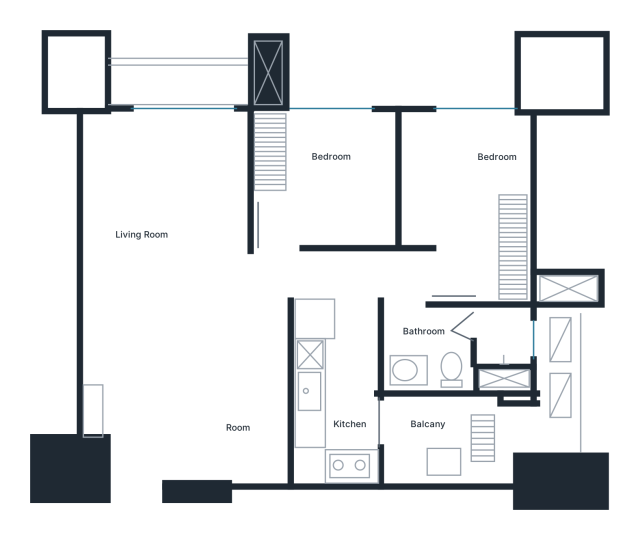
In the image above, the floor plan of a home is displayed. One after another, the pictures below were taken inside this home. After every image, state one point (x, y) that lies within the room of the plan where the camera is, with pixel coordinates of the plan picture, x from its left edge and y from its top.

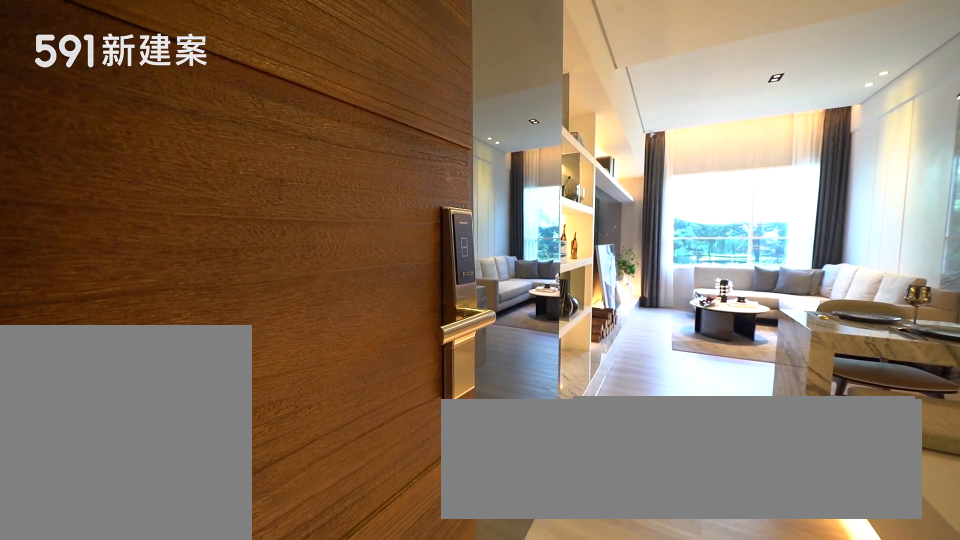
(139, 470)
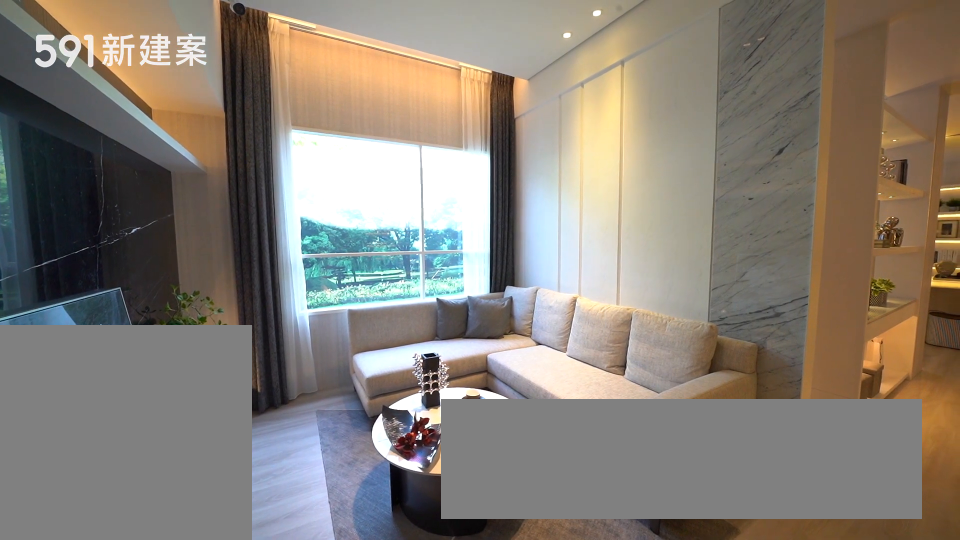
(167, 188)
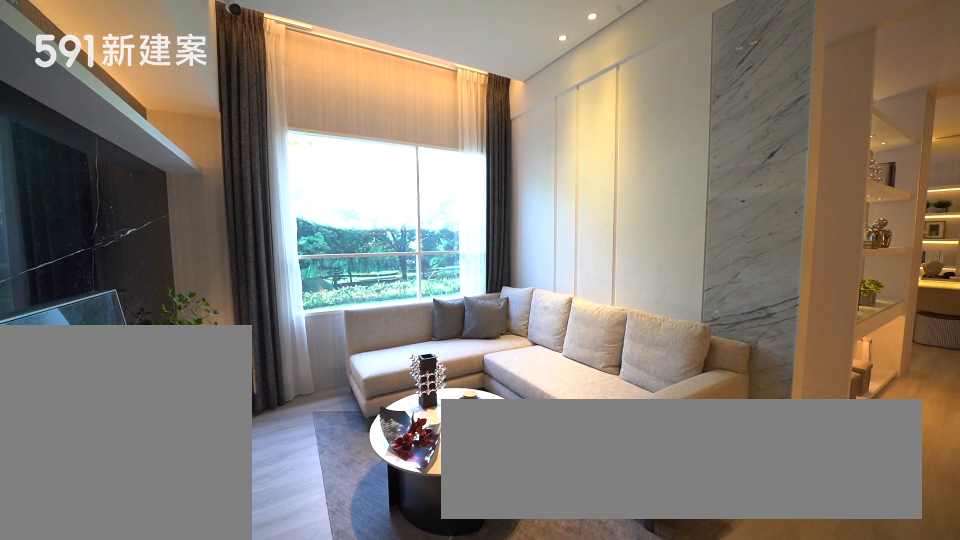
(167, 188)
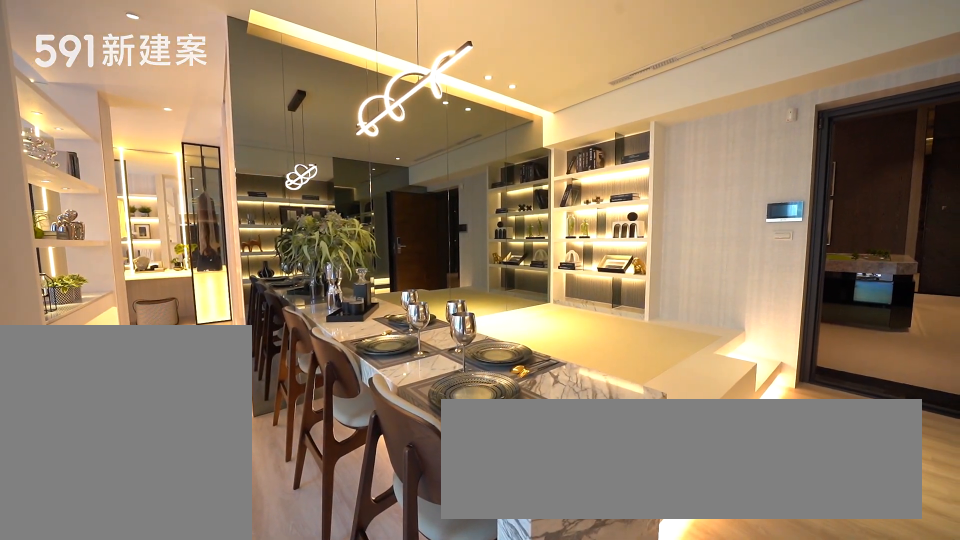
(224, 329)
